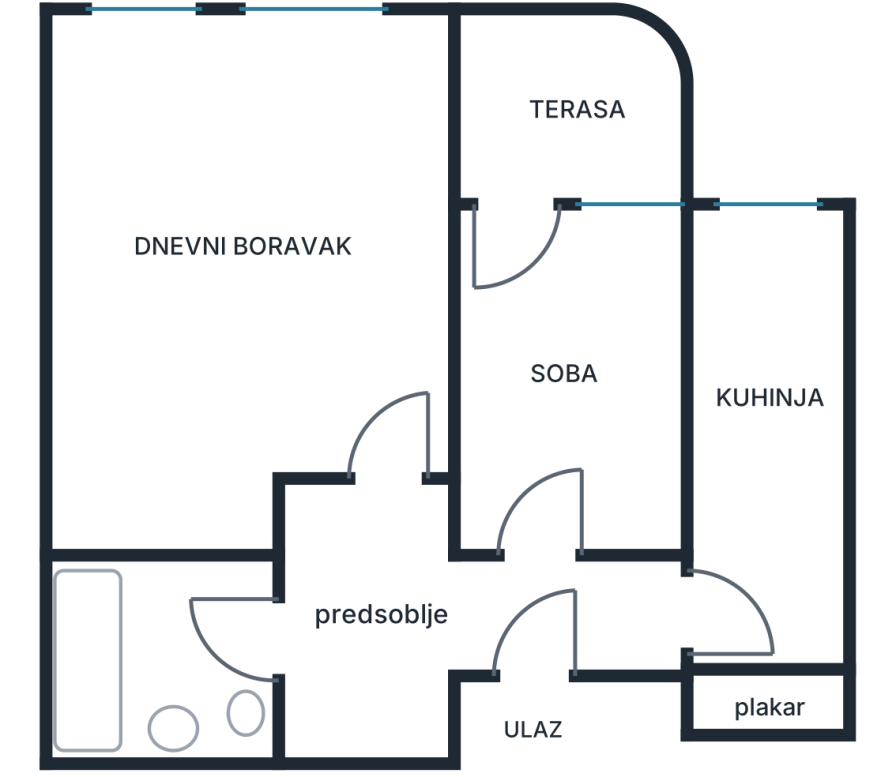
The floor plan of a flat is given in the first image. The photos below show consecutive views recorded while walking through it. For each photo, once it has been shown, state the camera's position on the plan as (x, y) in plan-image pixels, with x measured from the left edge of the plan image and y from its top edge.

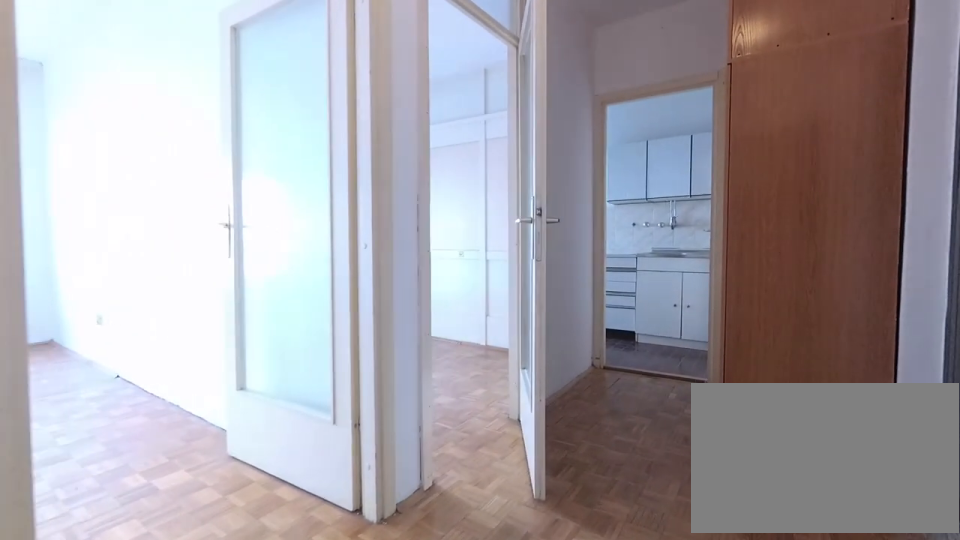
(287, 632)
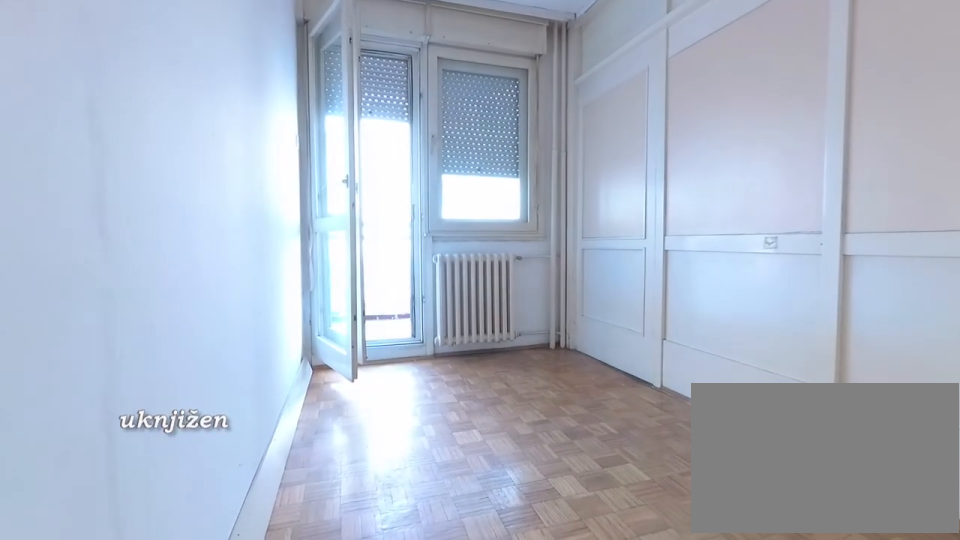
(525, 577)
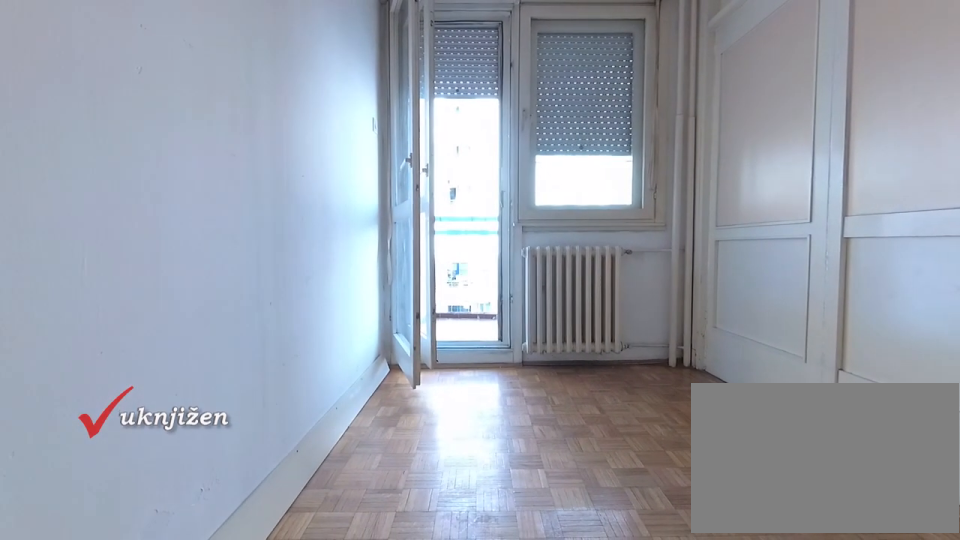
(533, 526)
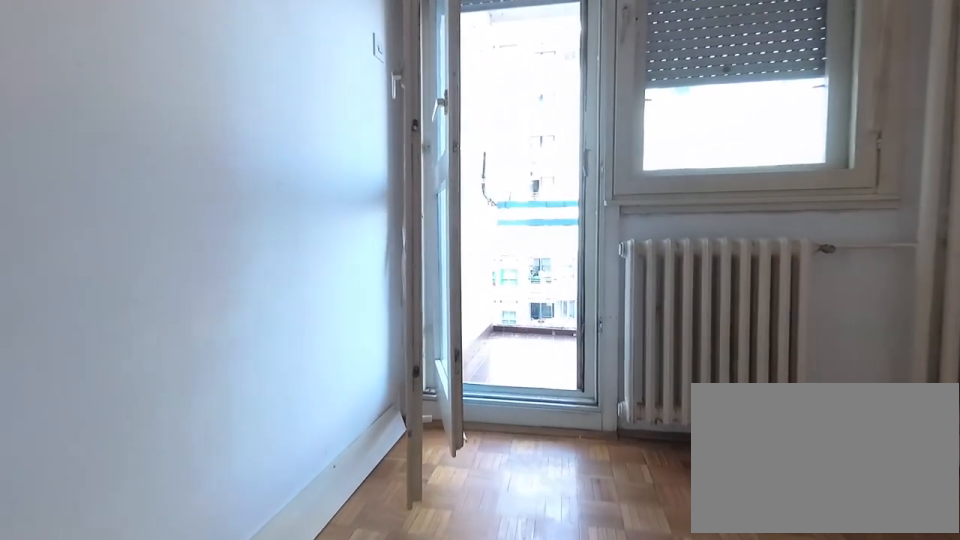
(532, 431)
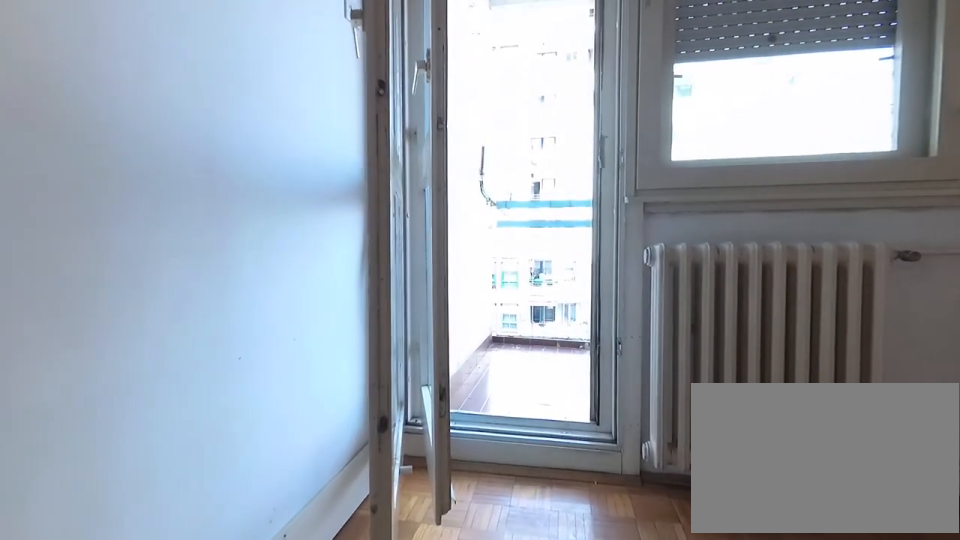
(532, 405)
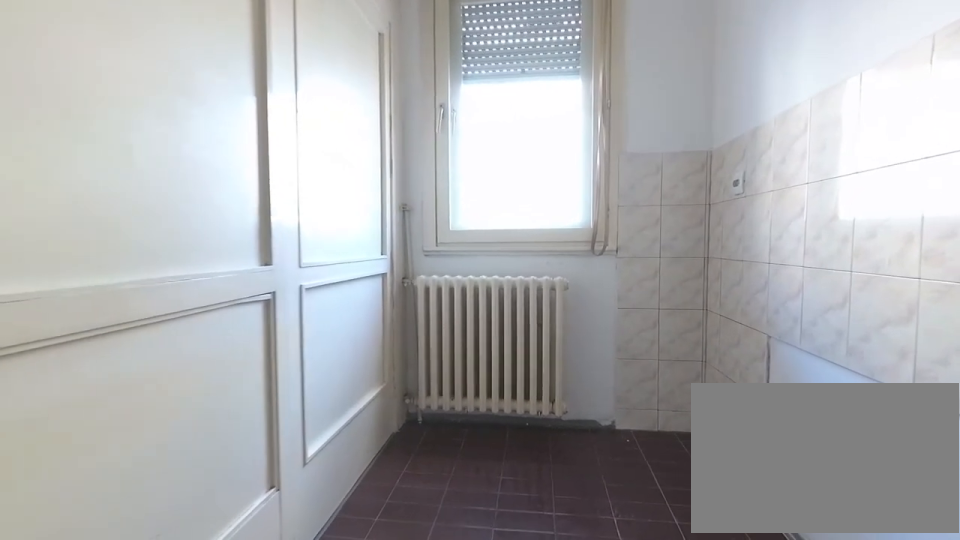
(765, 463)
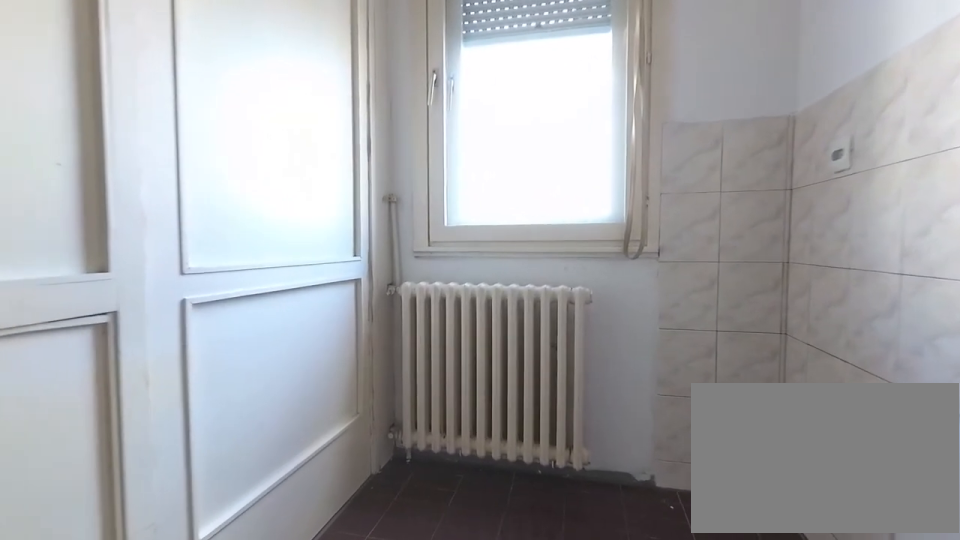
(765, 413)
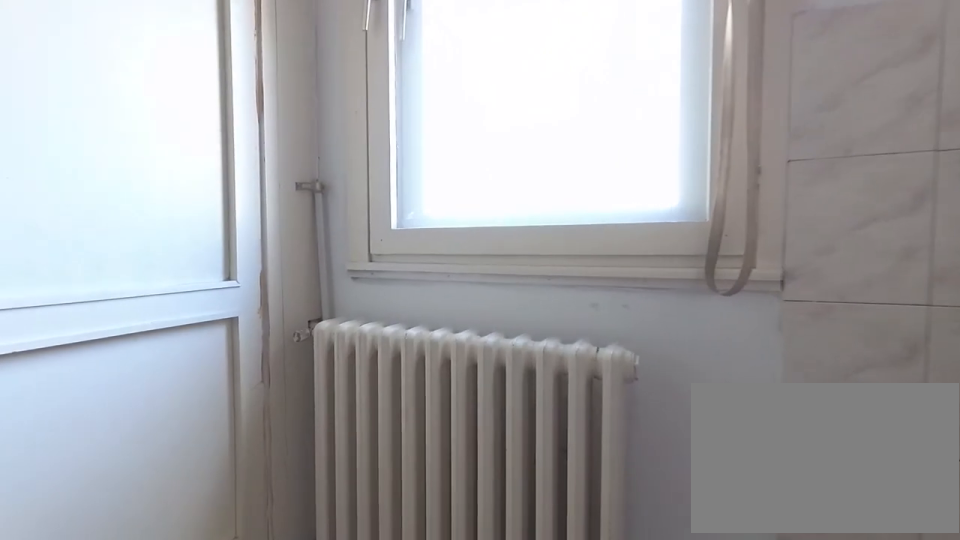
(766, 333)
